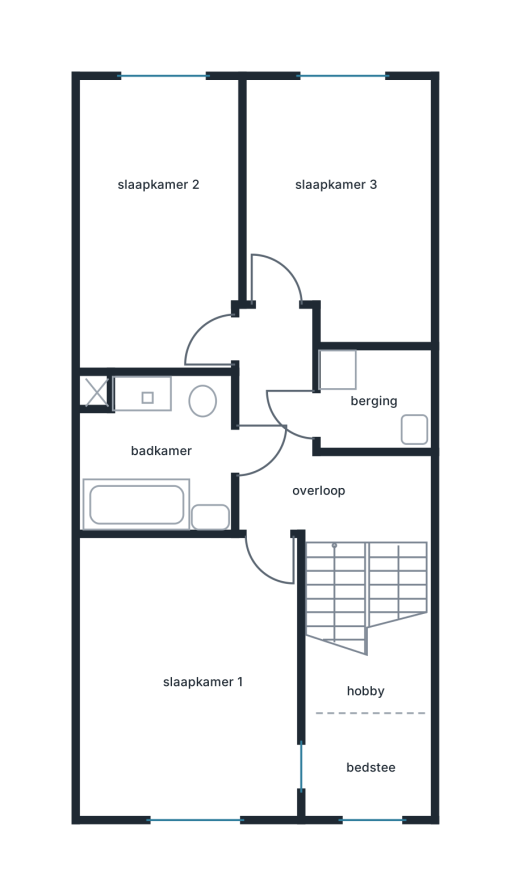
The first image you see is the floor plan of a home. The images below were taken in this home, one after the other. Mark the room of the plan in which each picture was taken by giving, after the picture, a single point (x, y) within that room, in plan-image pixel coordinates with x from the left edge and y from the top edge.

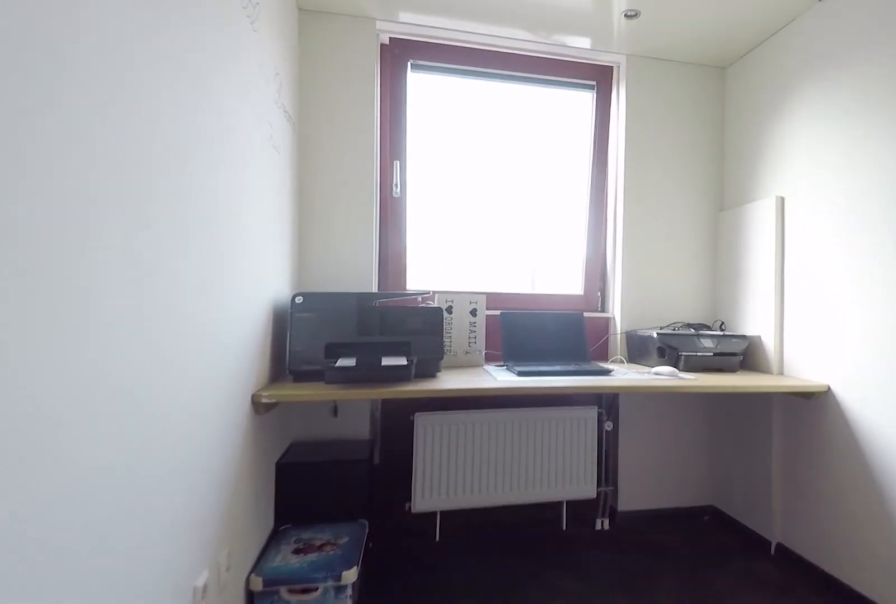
(370, 723)
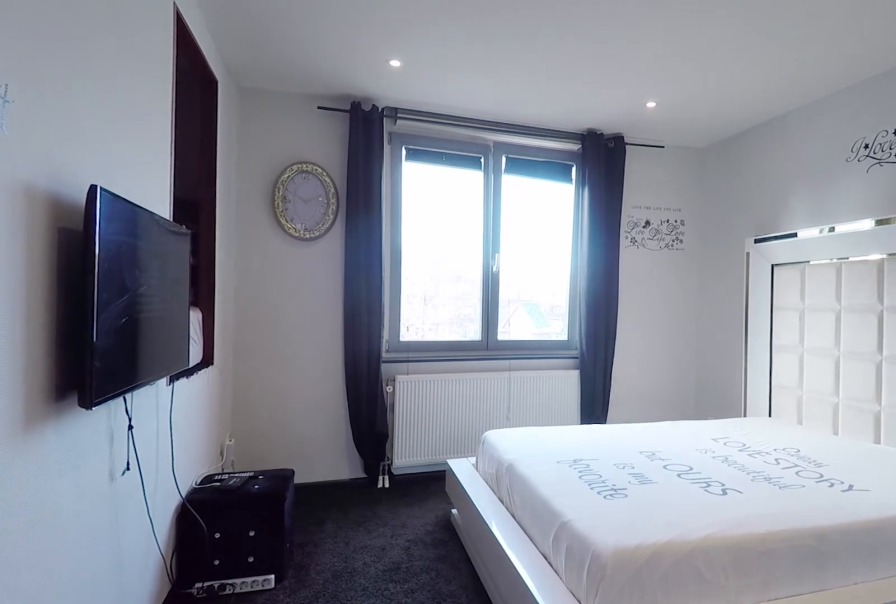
(192, 675)
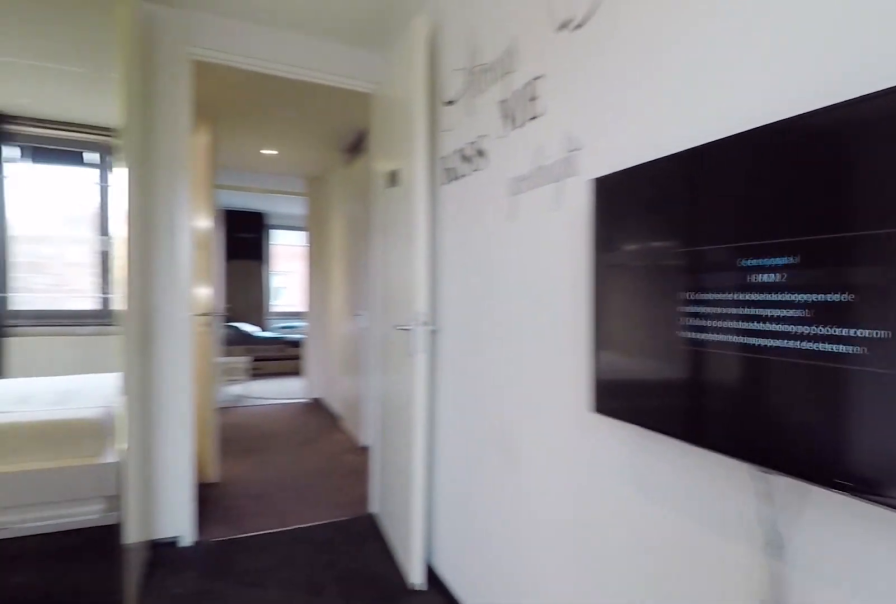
(192, 675)
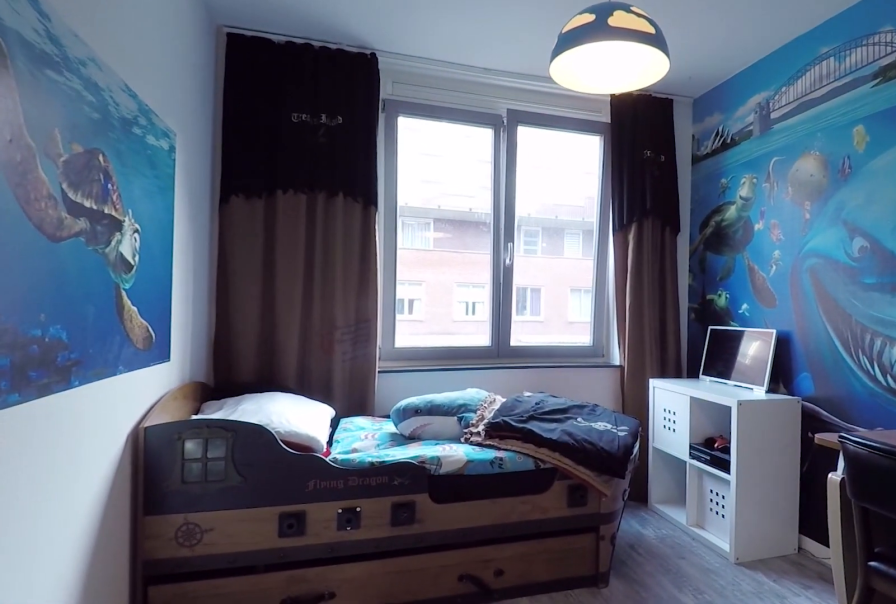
(340, 206)
